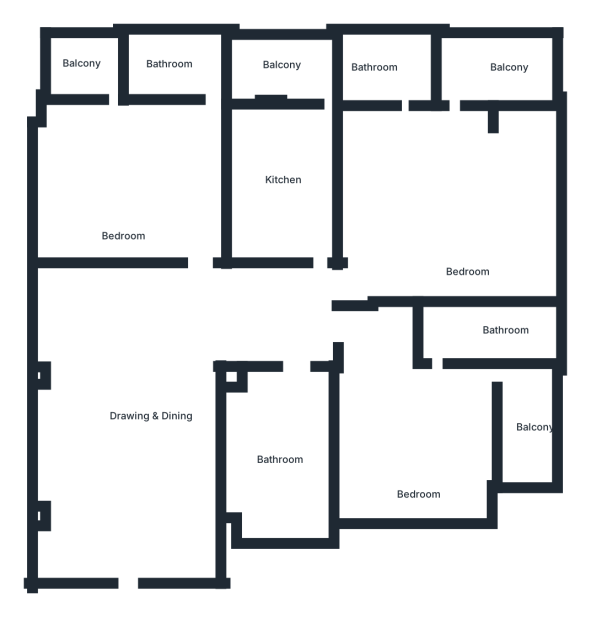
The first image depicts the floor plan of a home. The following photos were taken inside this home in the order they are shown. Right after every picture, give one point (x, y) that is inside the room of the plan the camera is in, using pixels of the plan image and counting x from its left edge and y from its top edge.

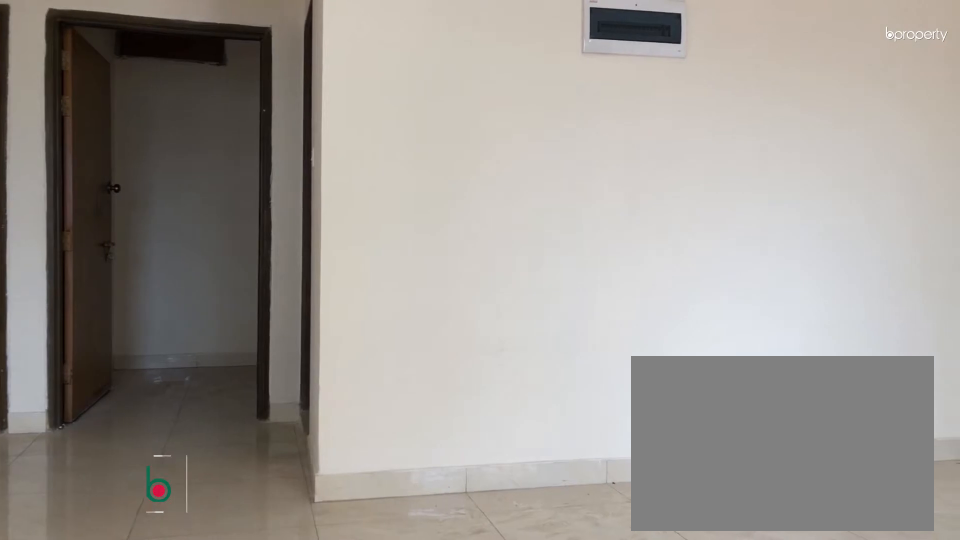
(153, 386)
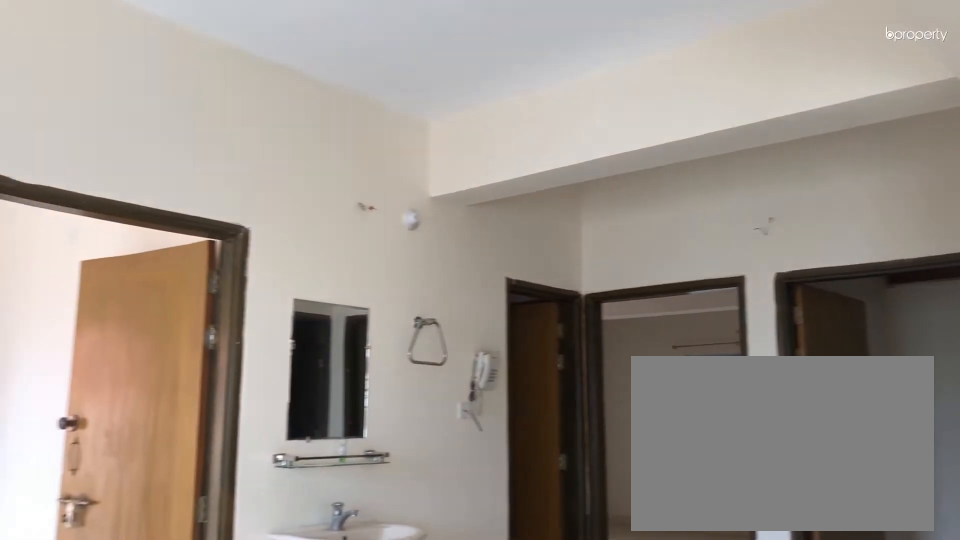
(154, 386)
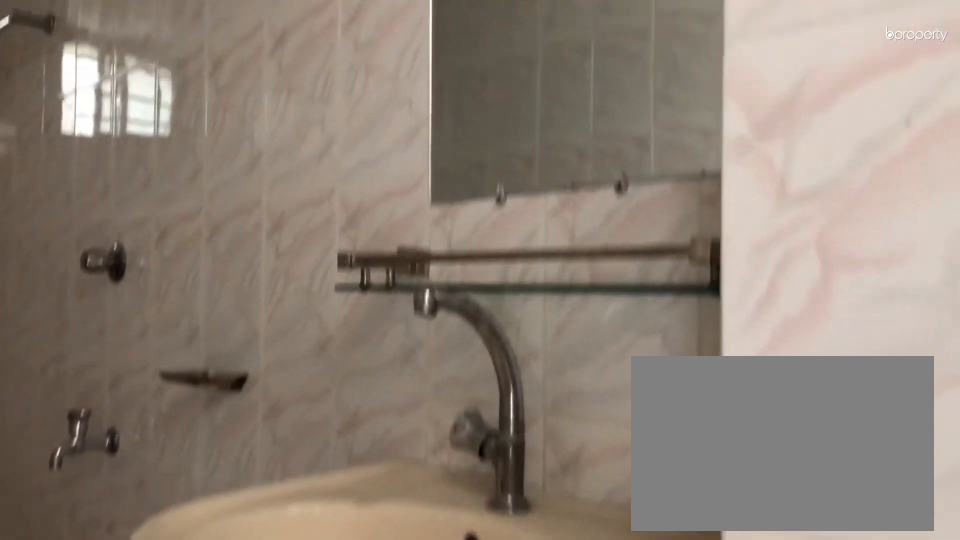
(276, 446)
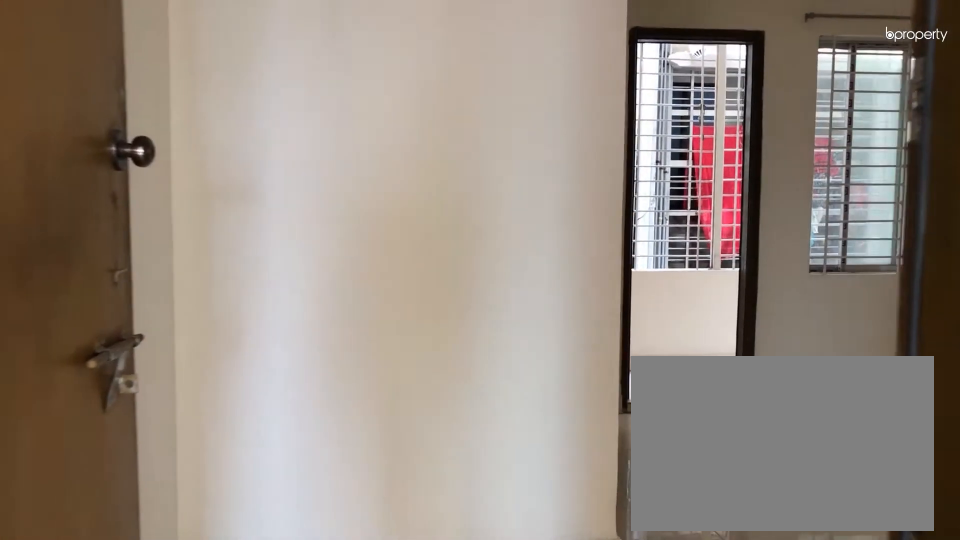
(357, 326)
